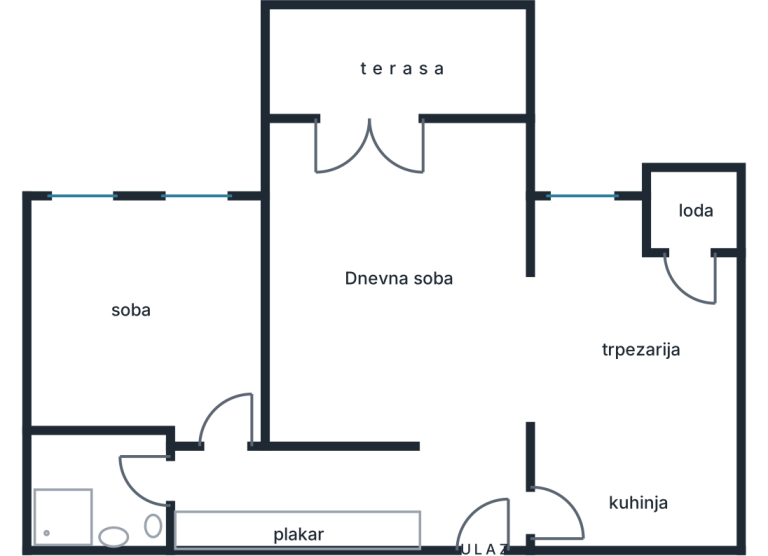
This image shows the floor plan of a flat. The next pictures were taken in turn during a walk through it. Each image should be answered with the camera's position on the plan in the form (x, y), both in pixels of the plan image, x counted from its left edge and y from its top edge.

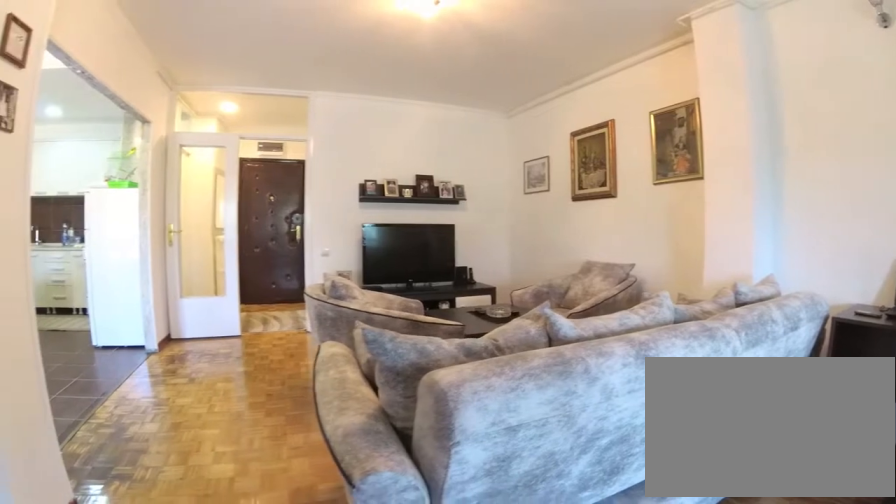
(429, 144)
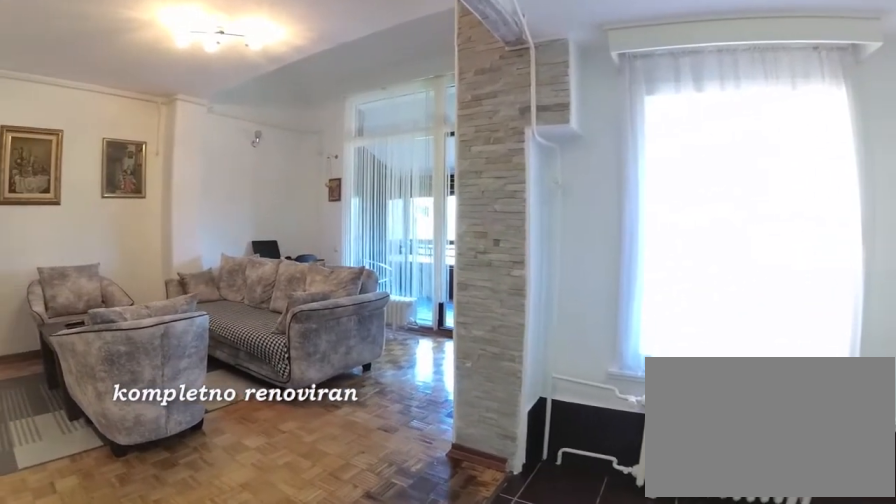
(567, 378)
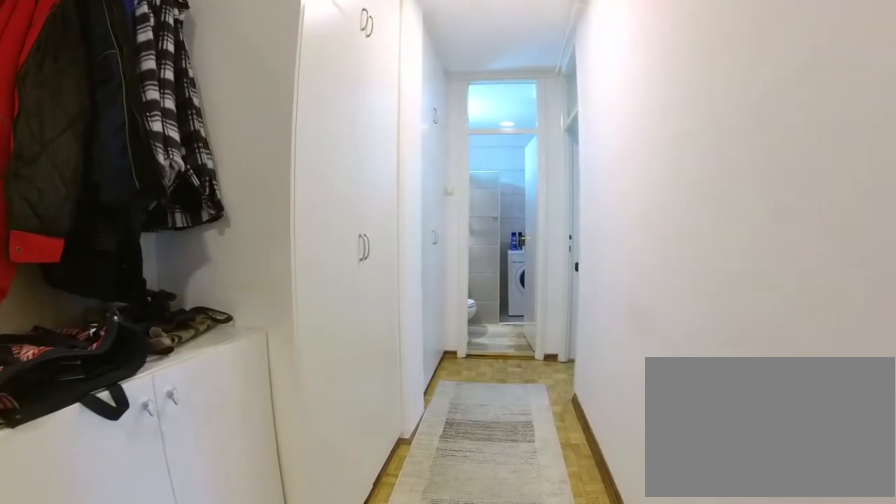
(446, 481)
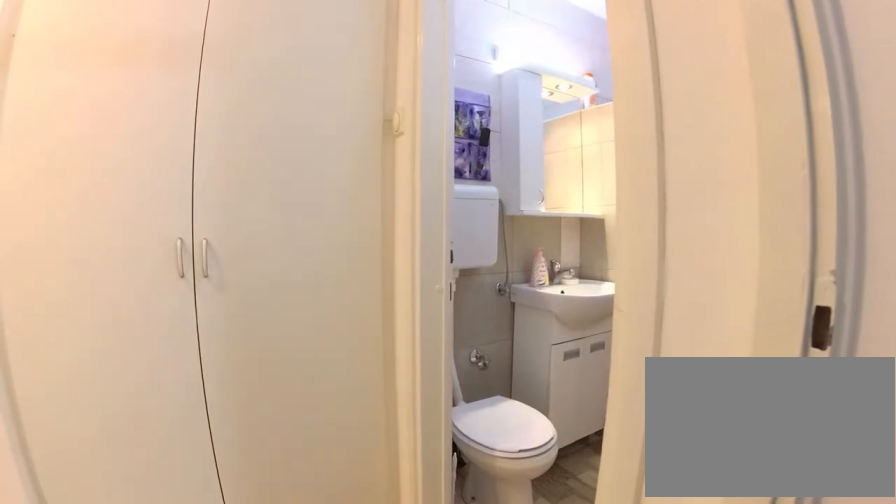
(211, 392)
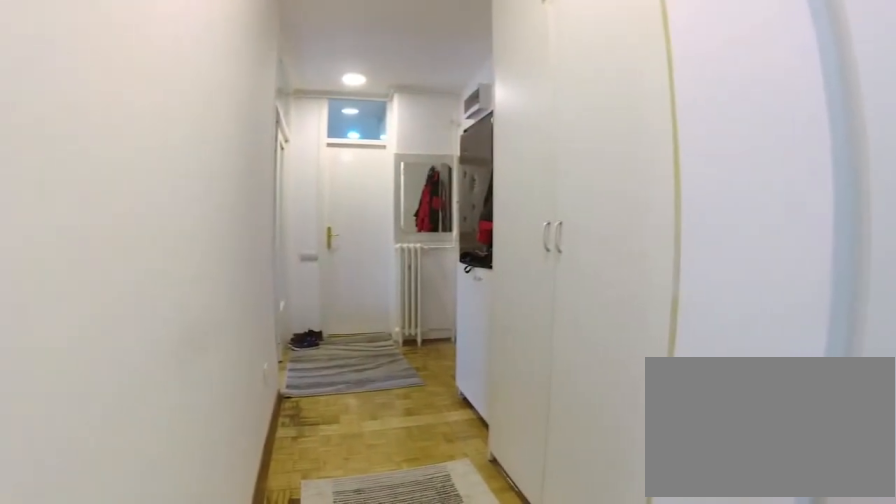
(184, 475)
